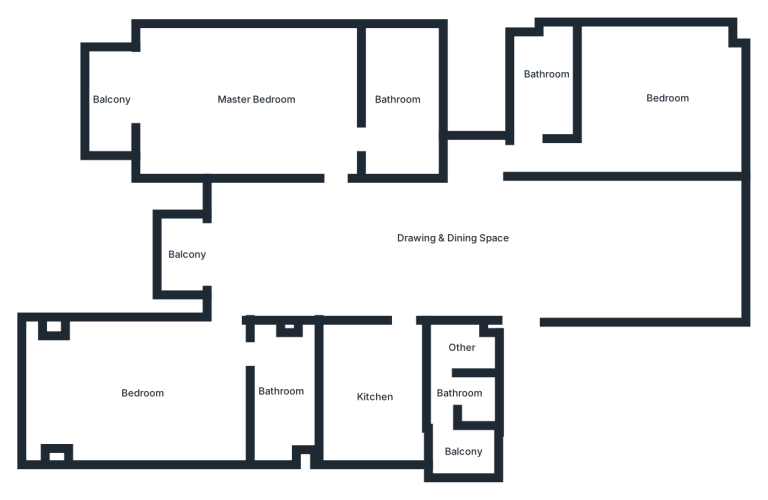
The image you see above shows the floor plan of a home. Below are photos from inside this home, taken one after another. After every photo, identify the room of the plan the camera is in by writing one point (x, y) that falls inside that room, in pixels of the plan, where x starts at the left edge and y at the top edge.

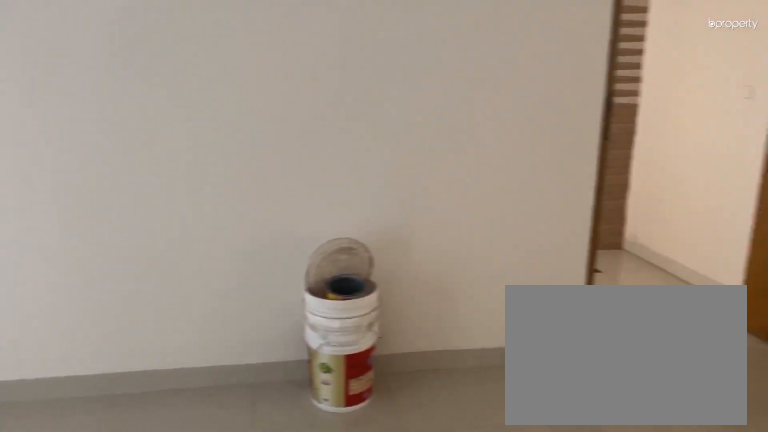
(505, 238)
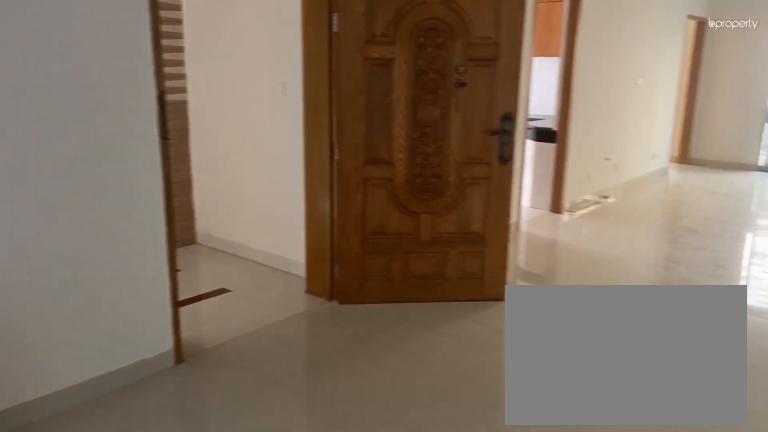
(505, 238)
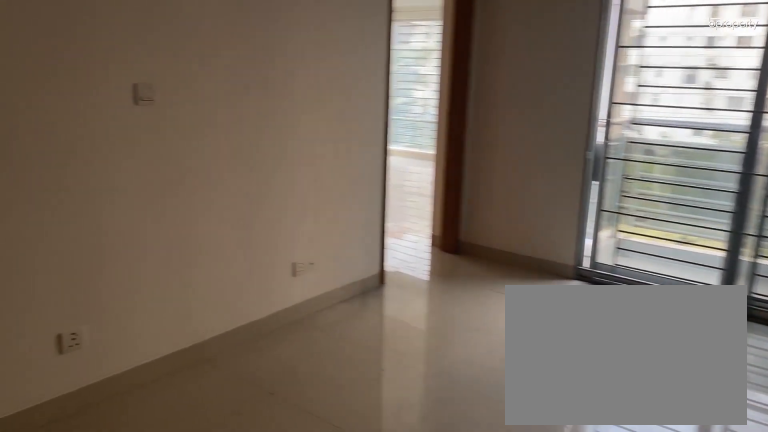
(286, 241)
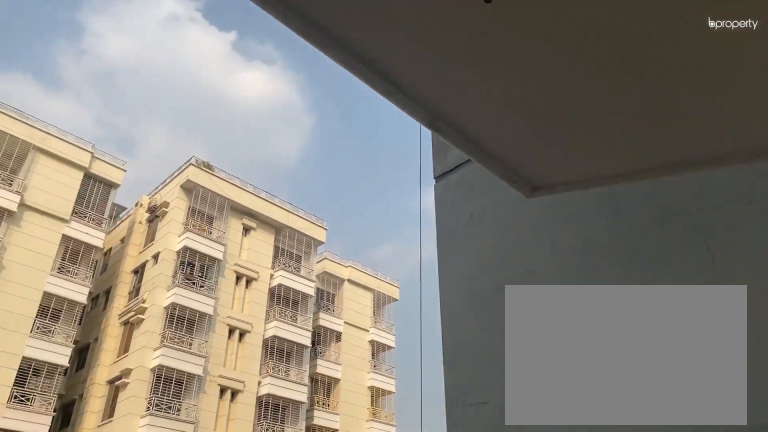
(188, 258)
